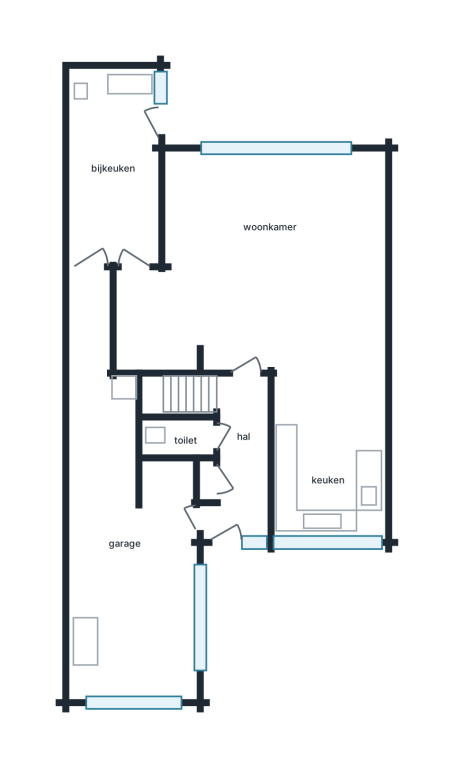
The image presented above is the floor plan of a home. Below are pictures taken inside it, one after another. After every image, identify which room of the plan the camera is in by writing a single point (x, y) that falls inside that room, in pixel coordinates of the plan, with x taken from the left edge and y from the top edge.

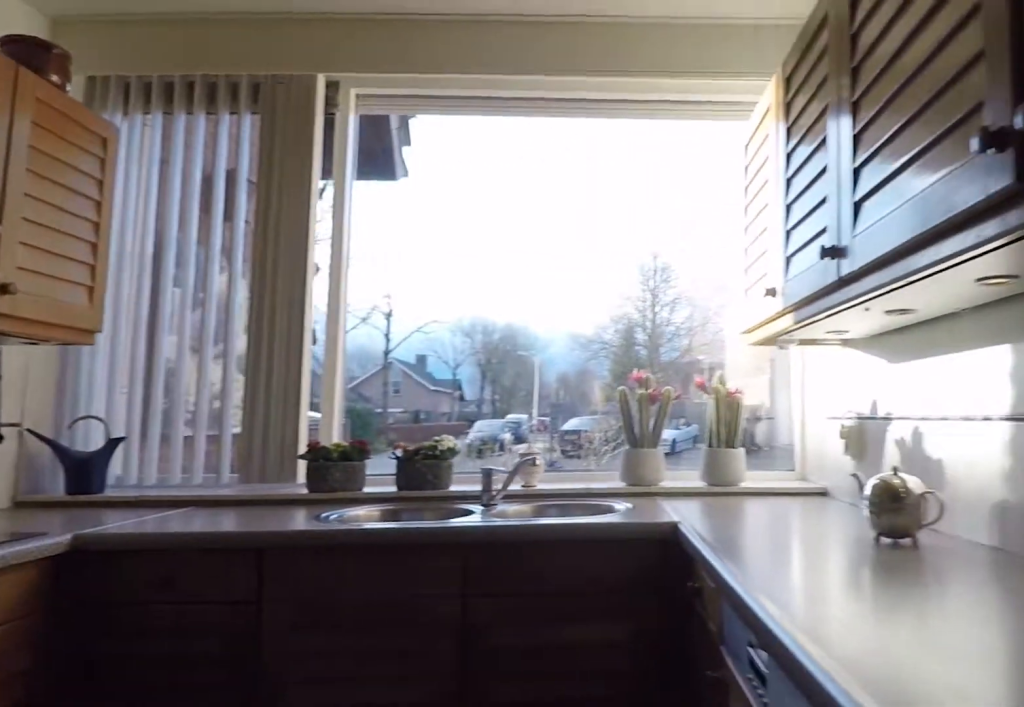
(327, 453)
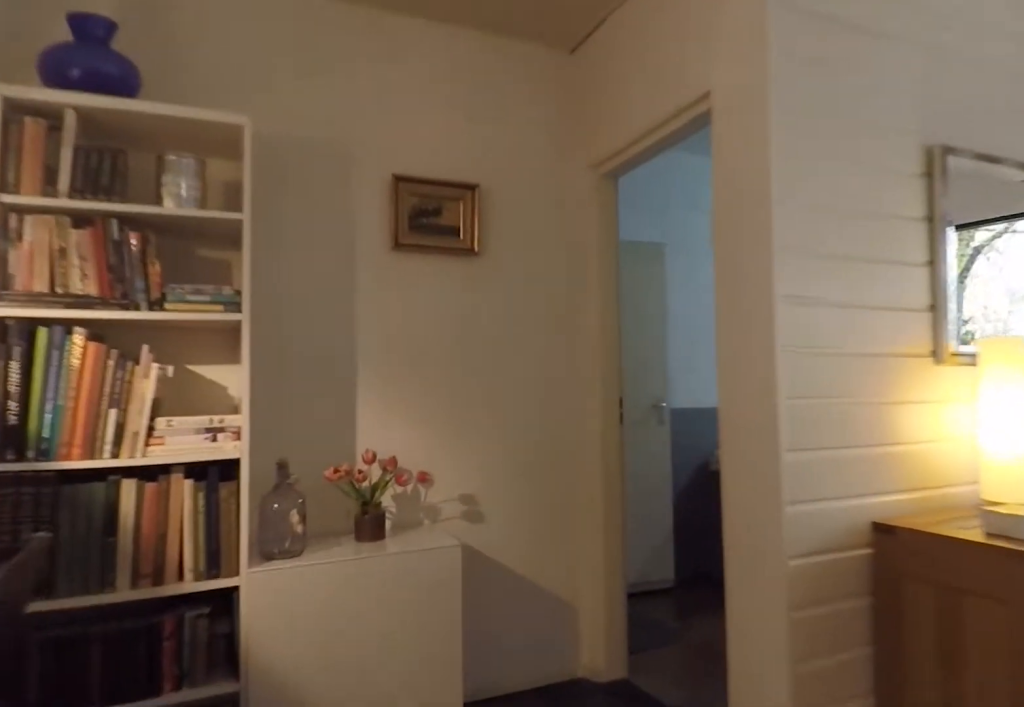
(188, 300)
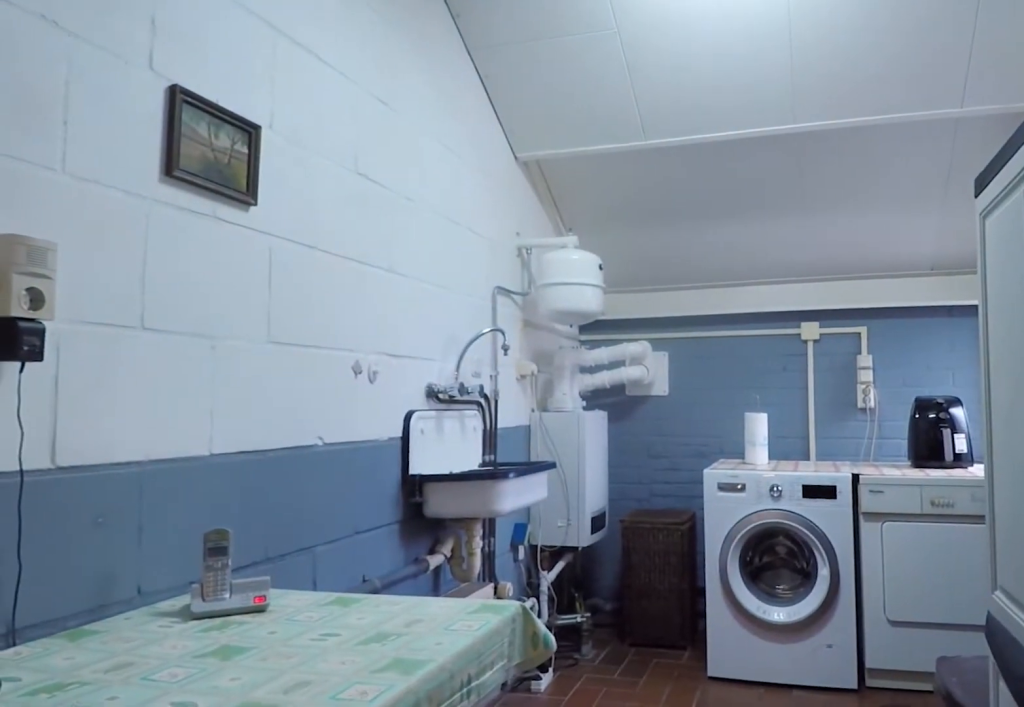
(113, 167)
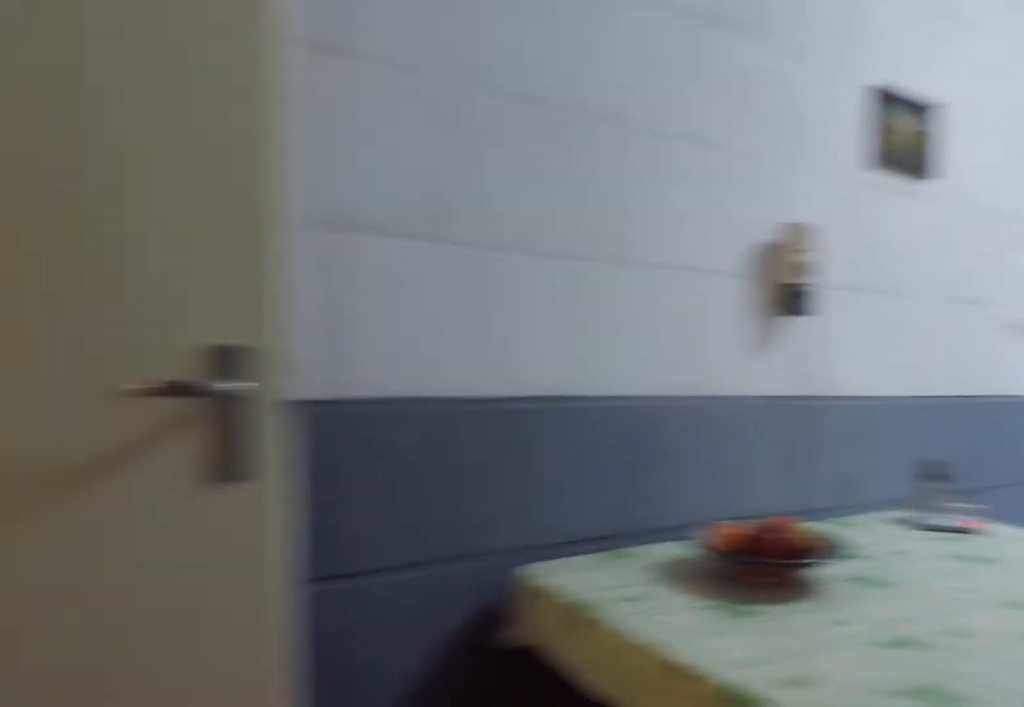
(113, 167)
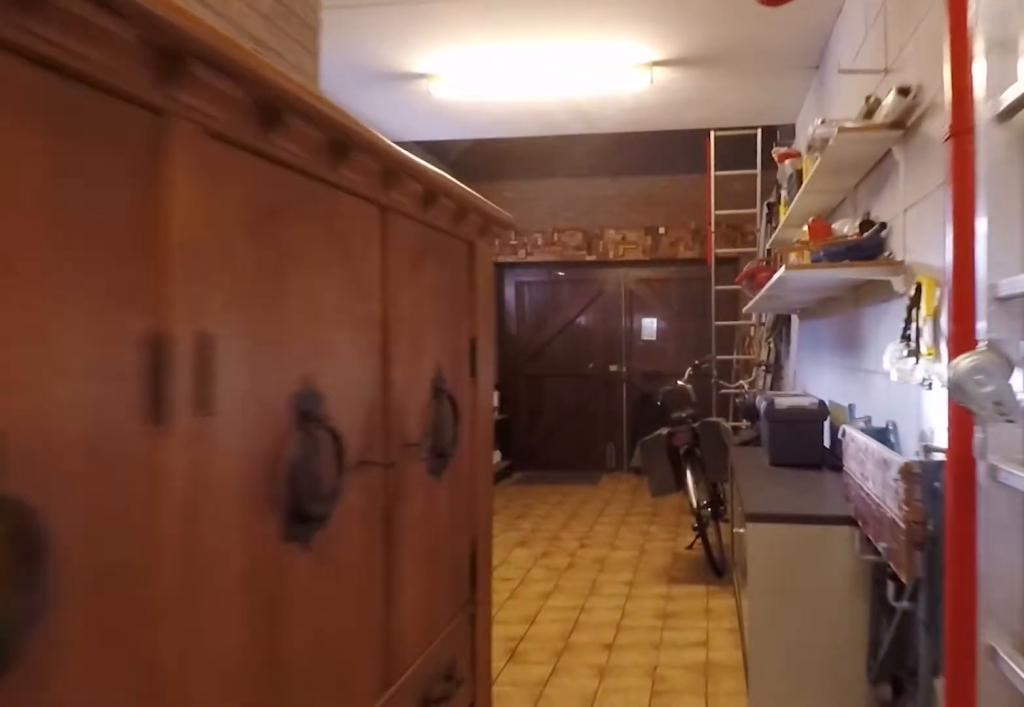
(127, 525)
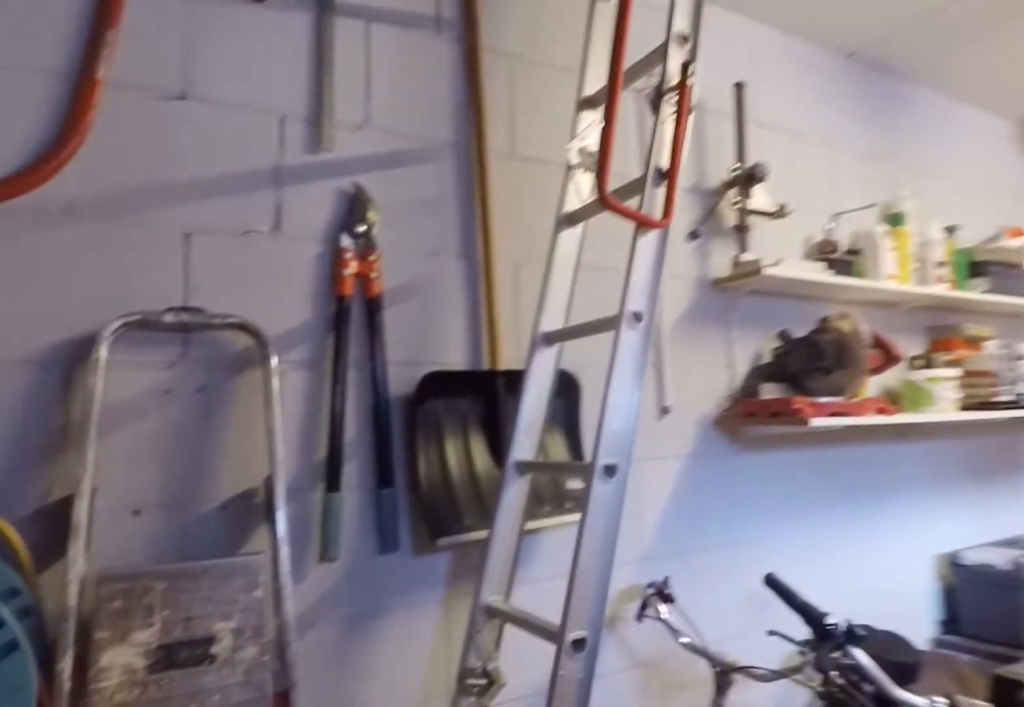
(127, 525)
